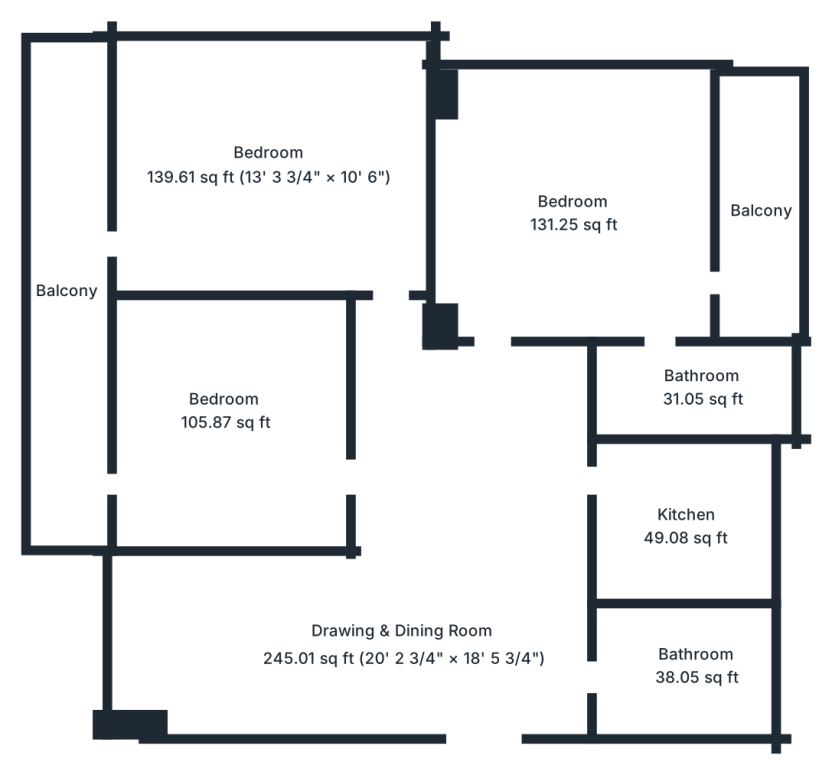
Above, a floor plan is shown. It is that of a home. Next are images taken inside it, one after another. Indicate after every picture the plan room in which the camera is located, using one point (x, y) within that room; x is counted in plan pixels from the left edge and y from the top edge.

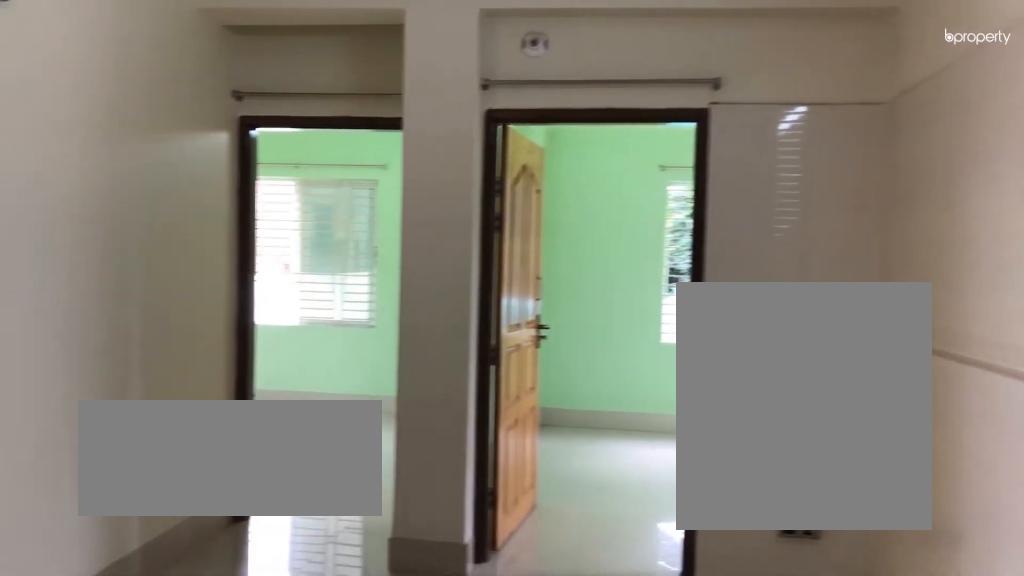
(402, 644)
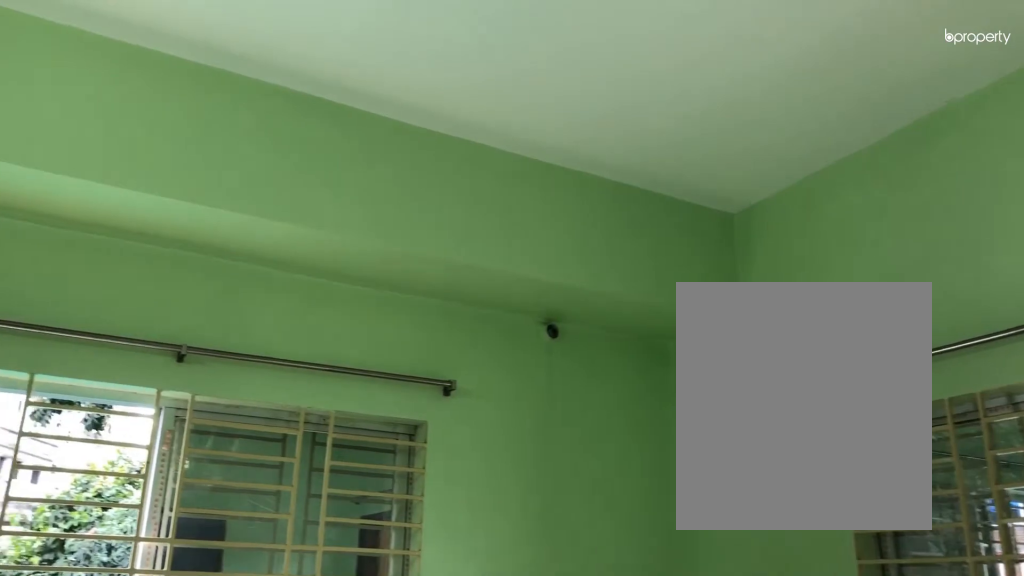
(573, 219)
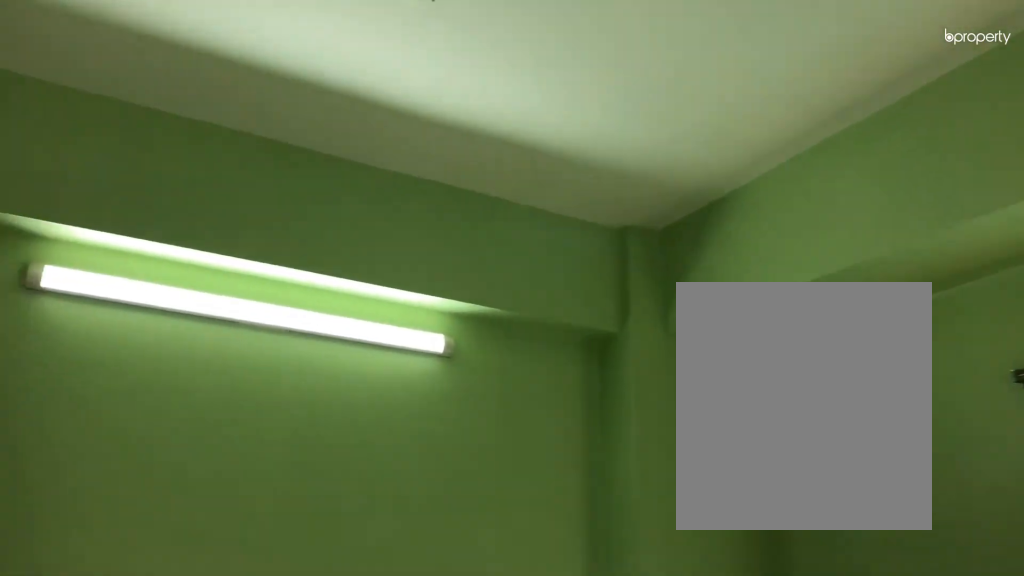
(573, 219)
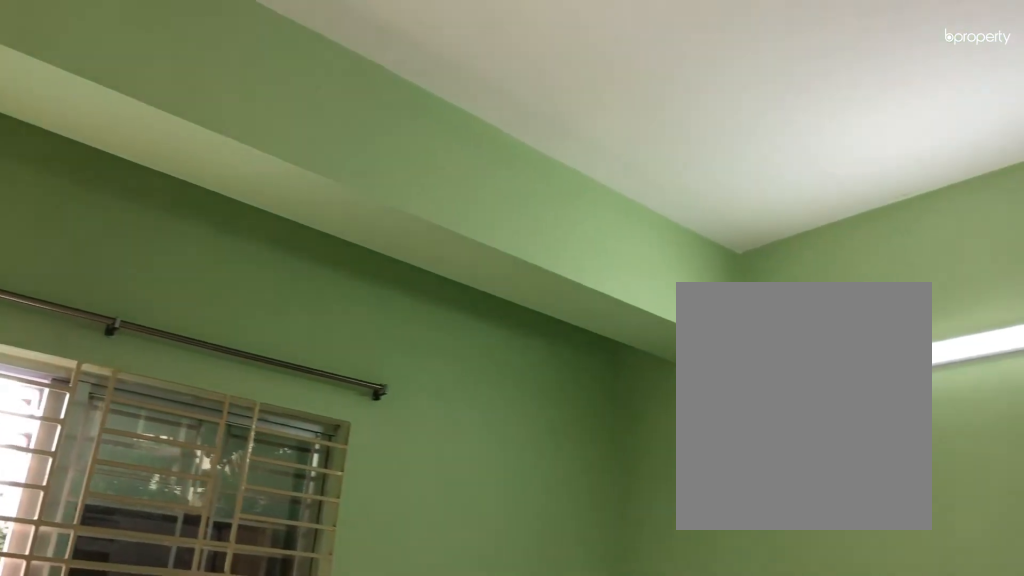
(268, 189)
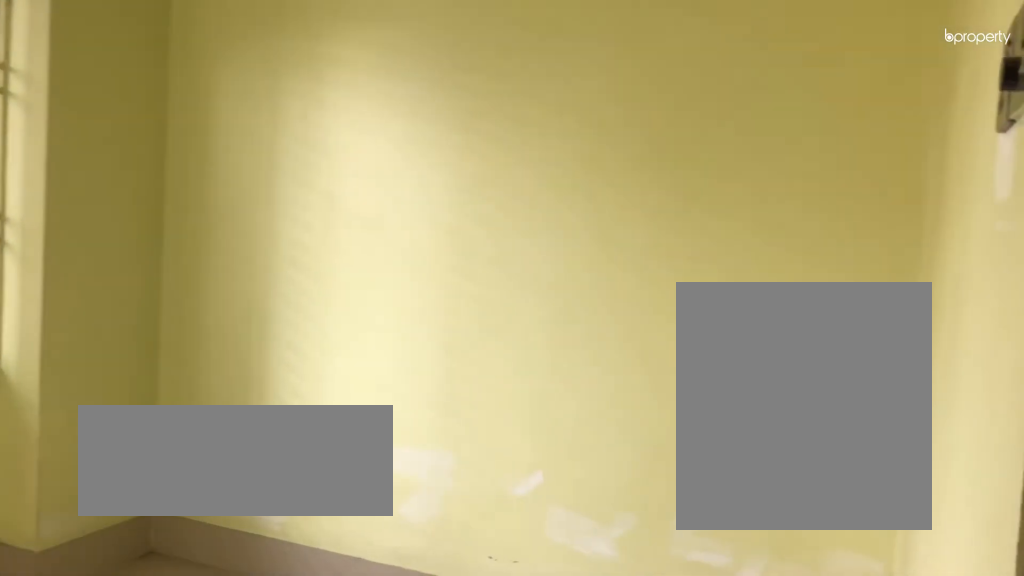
(226, 417)
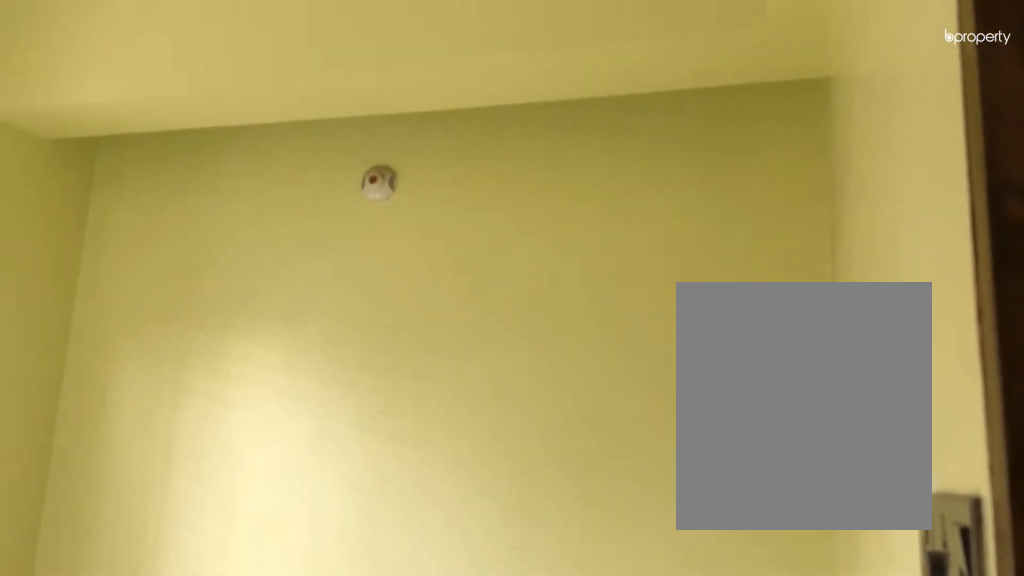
(226, 417)
